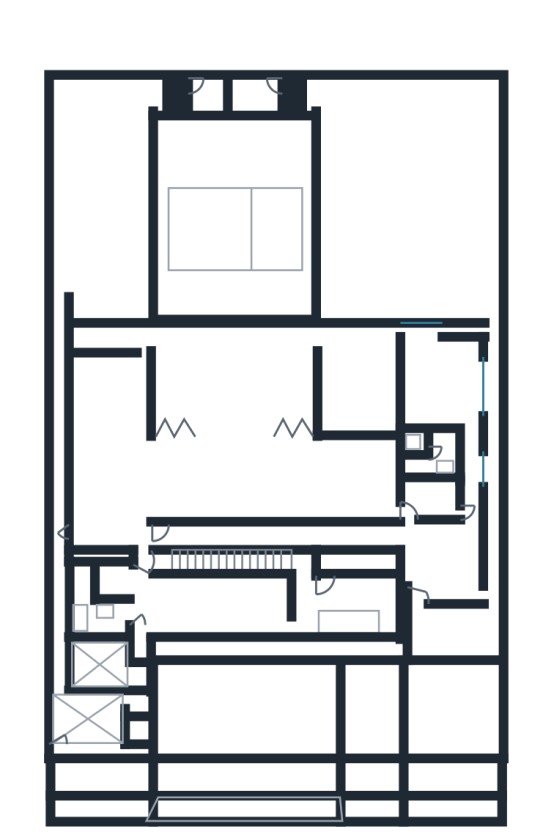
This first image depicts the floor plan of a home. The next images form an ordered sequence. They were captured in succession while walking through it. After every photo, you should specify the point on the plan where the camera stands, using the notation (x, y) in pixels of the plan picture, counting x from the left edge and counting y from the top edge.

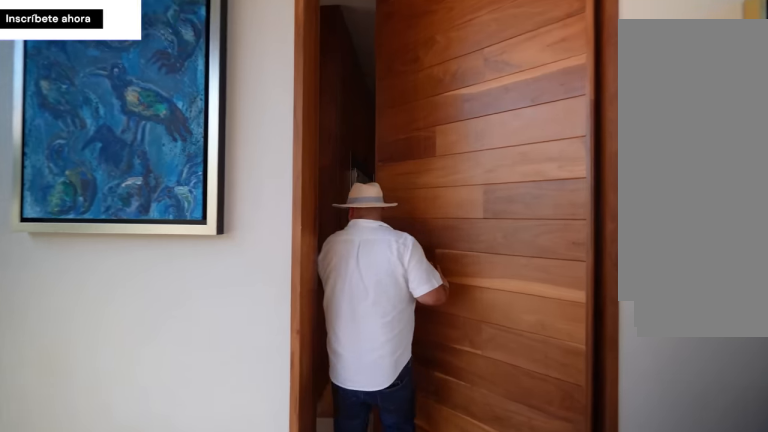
(213, 533)
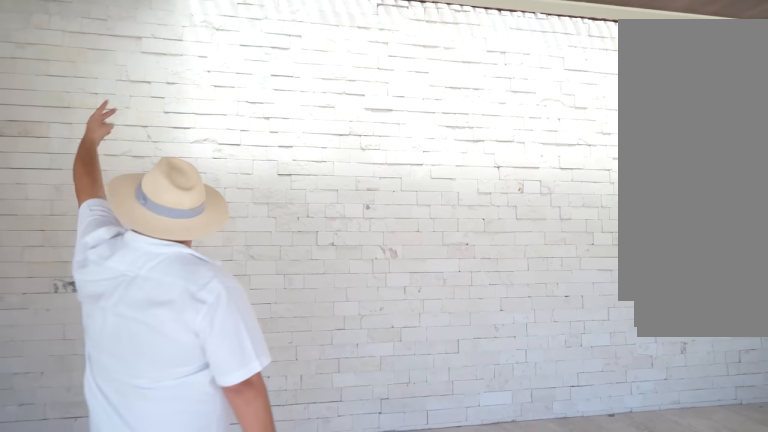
(195, 668)
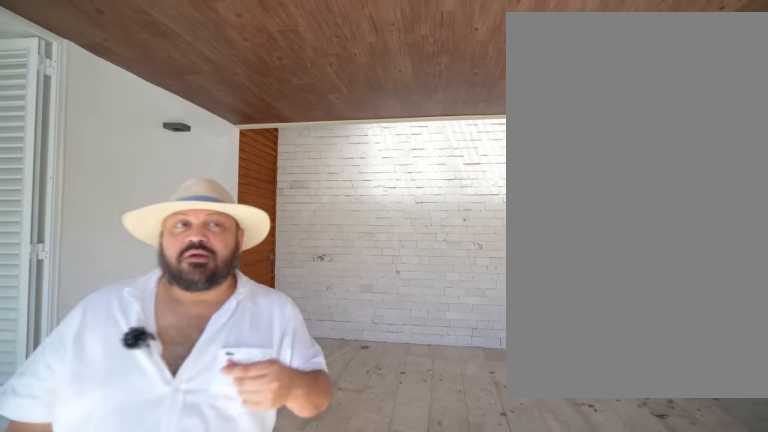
(197, 670)
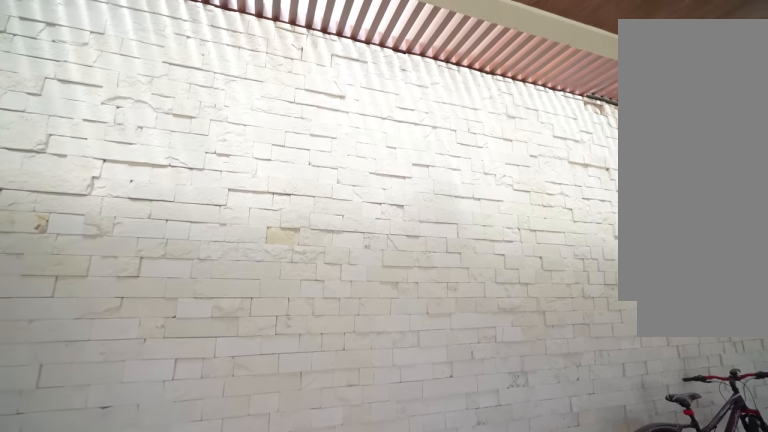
(216, 708)
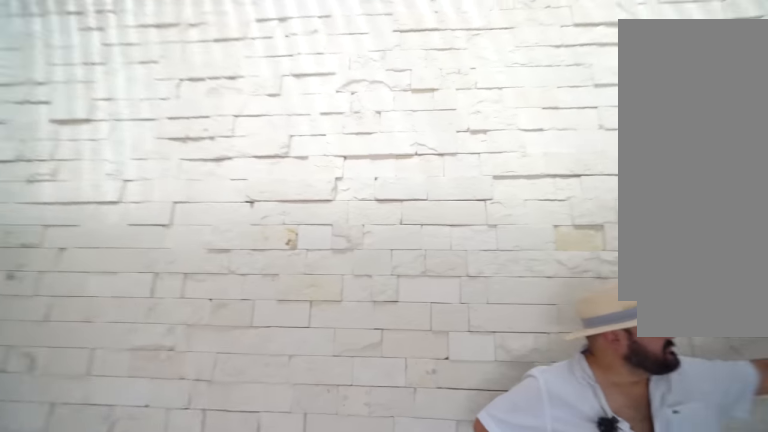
(253, 653)
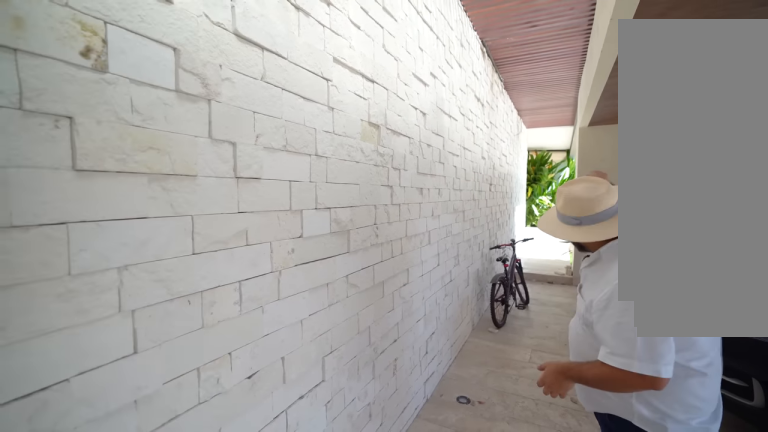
(203, 664)
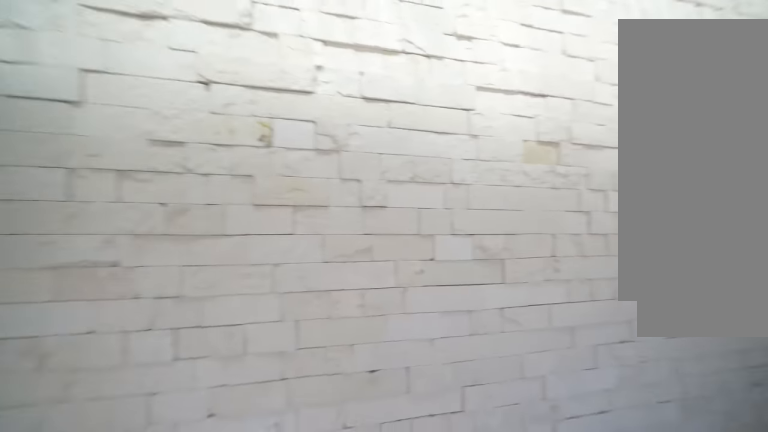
(202, 656)
